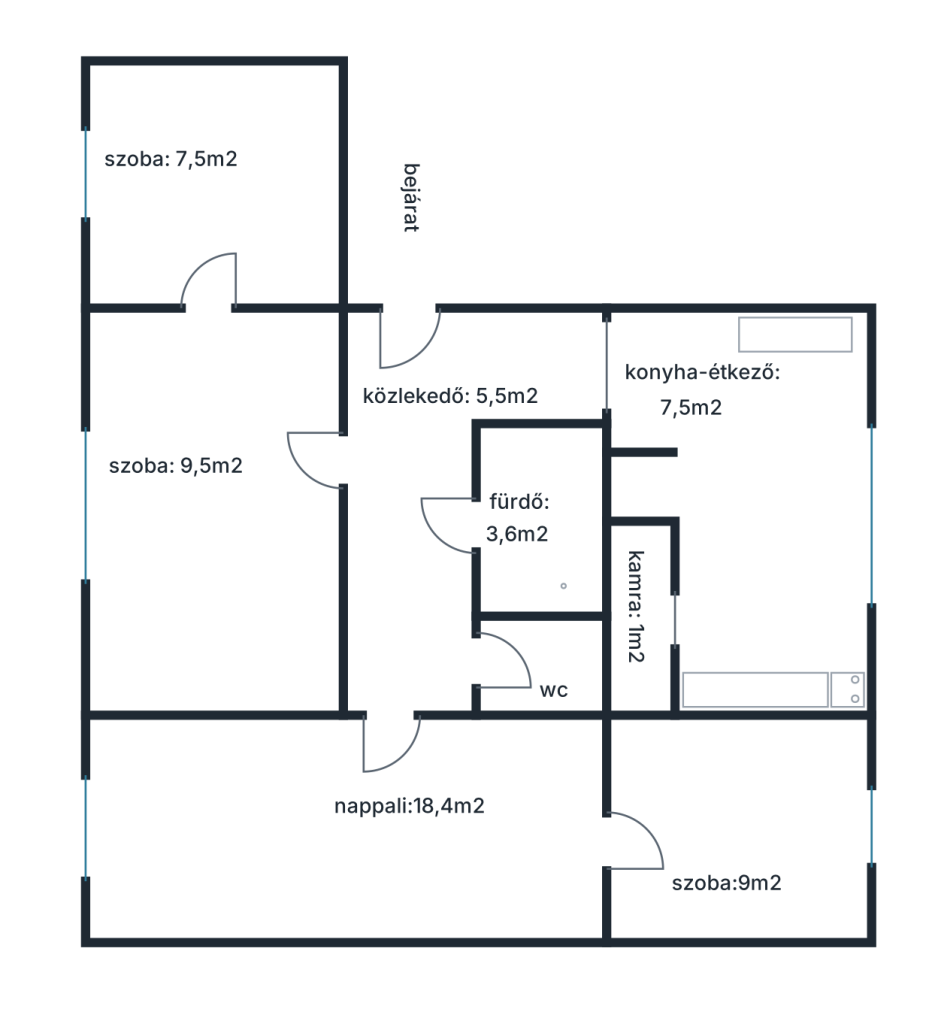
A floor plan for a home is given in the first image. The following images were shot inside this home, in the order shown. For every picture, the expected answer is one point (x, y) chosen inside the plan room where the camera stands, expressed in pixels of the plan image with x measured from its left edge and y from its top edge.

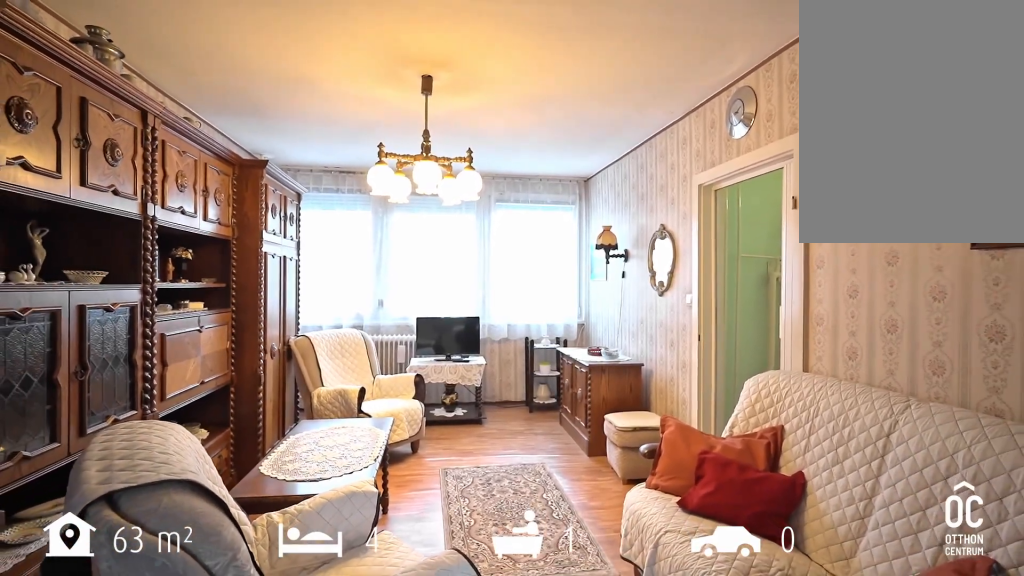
(348, 821)
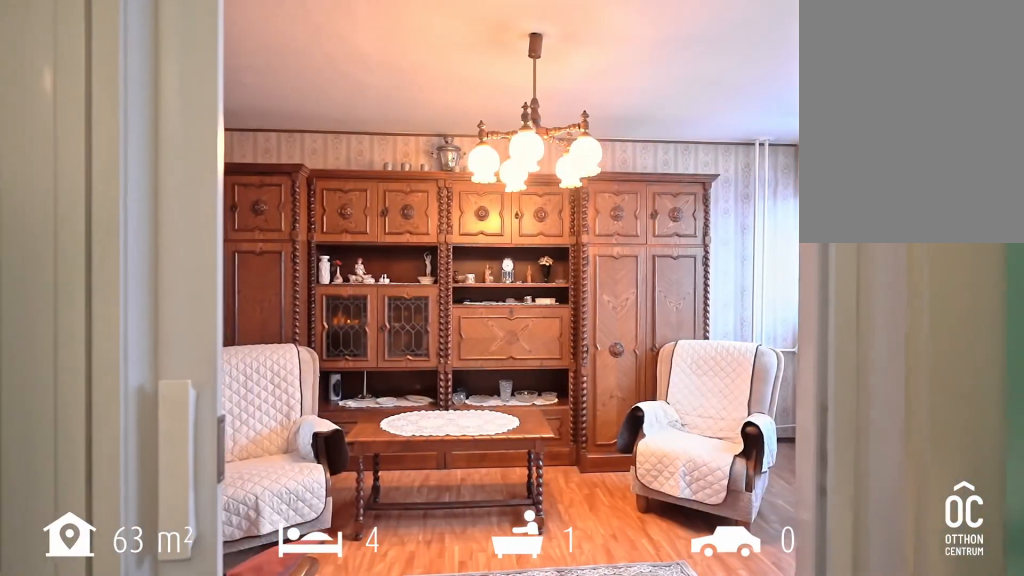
(390, 674)
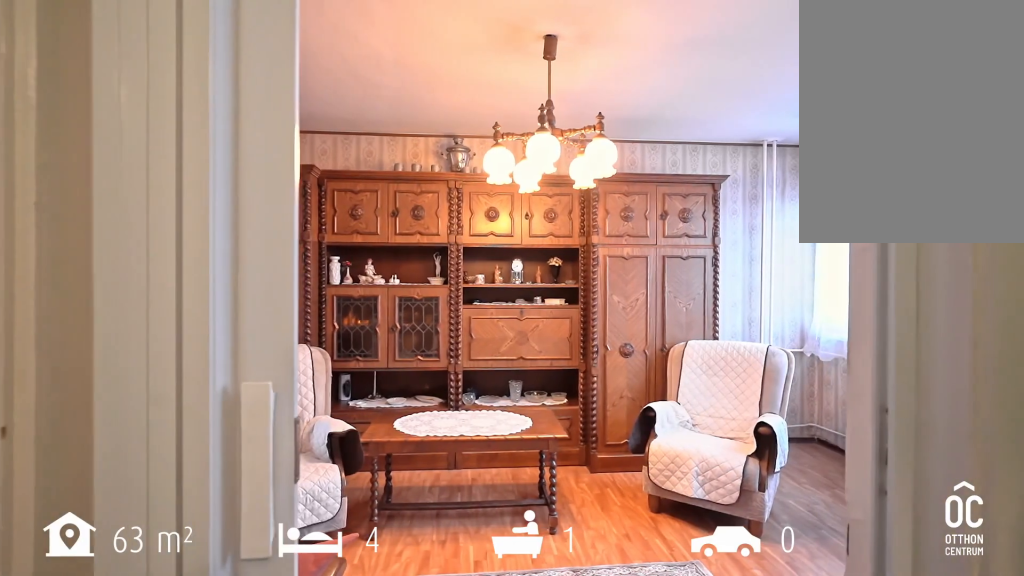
(390, 675)
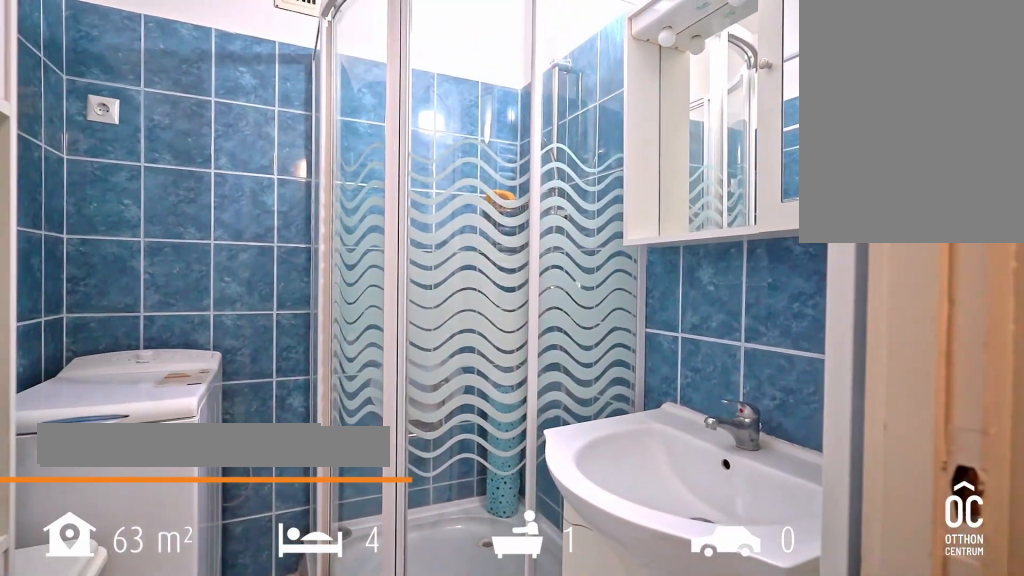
(539, 517)
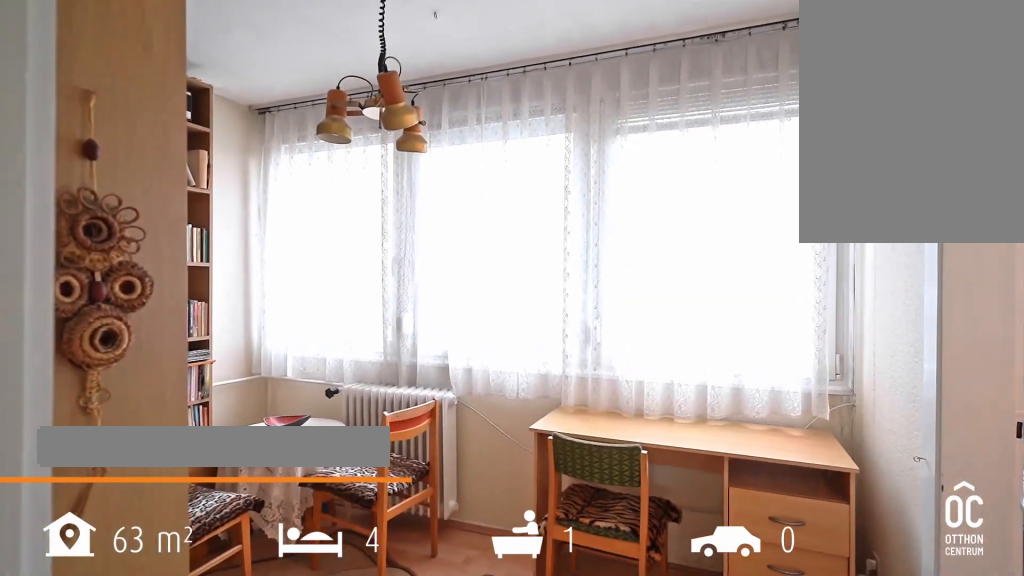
(209, 515)
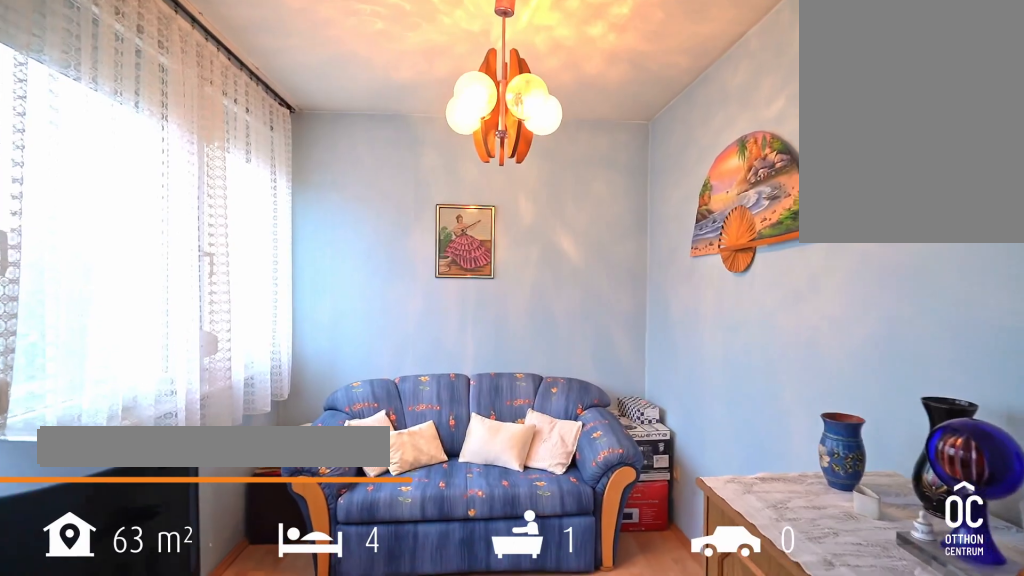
(211, 184)
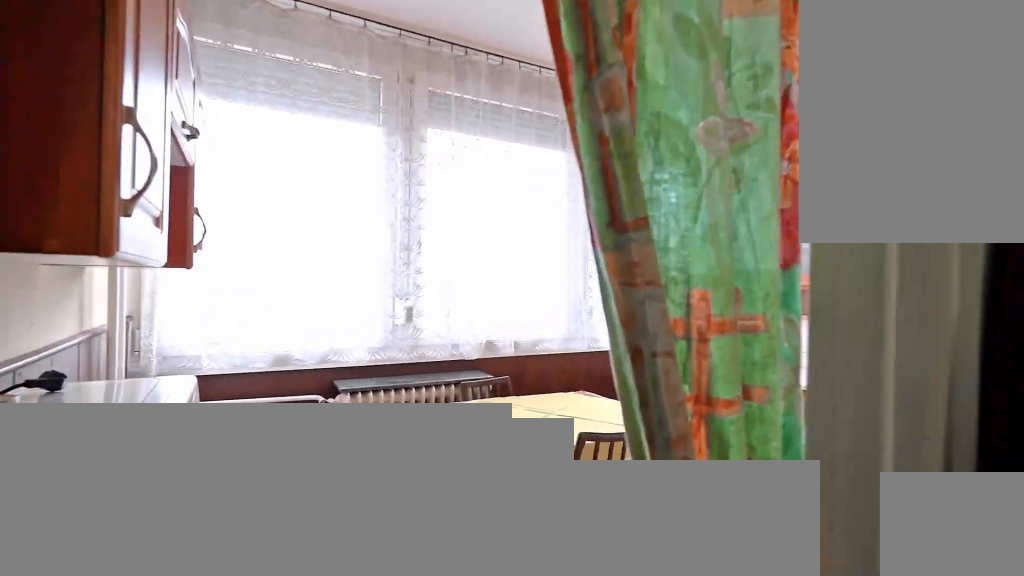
(741, 515)
